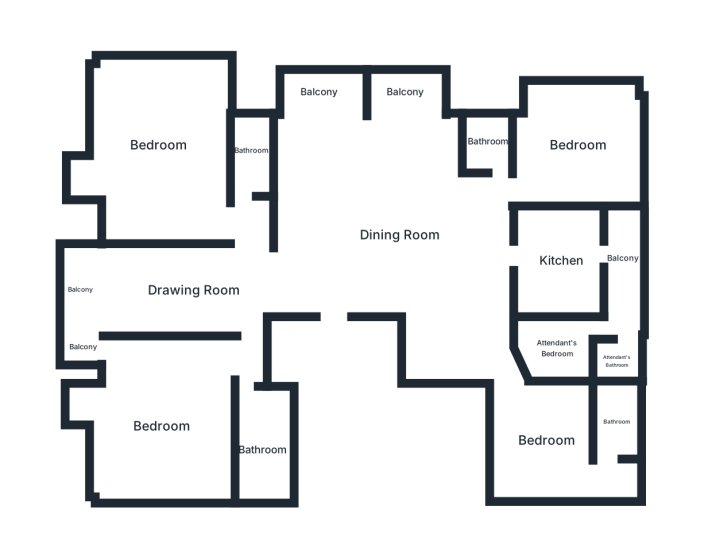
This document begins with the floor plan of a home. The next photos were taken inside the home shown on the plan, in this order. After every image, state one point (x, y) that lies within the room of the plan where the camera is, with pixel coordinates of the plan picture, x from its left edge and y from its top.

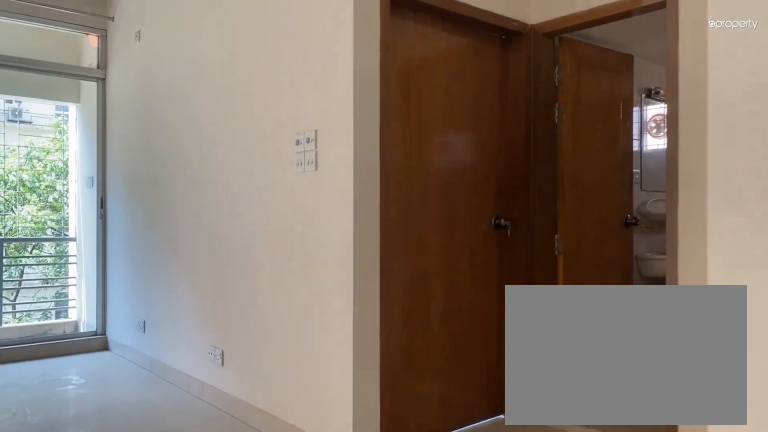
(191, 289)
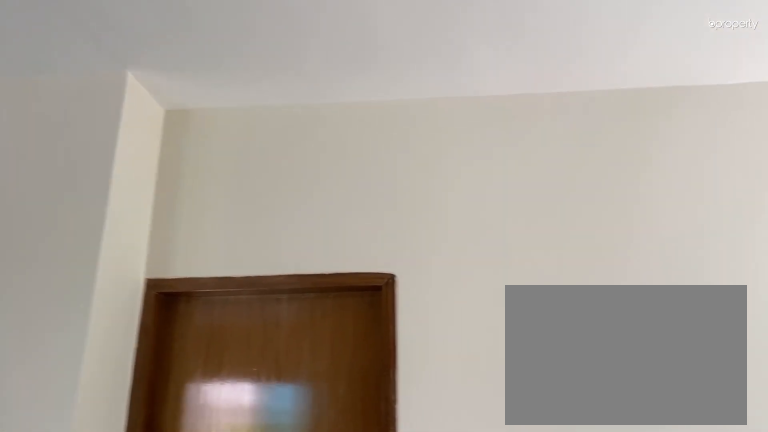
(191, 289)
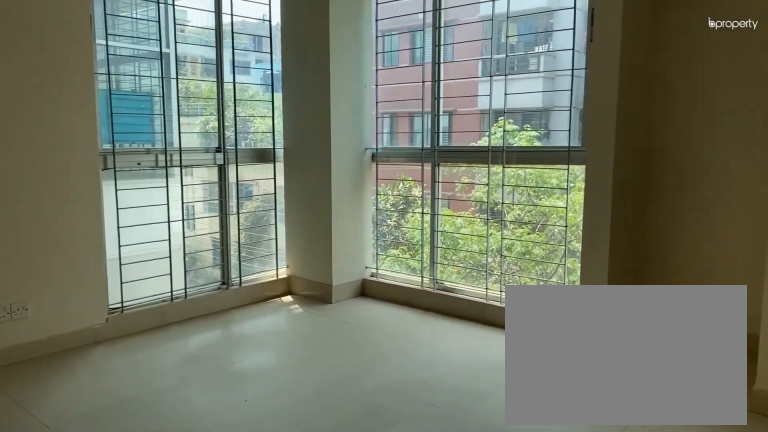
(161, 423)
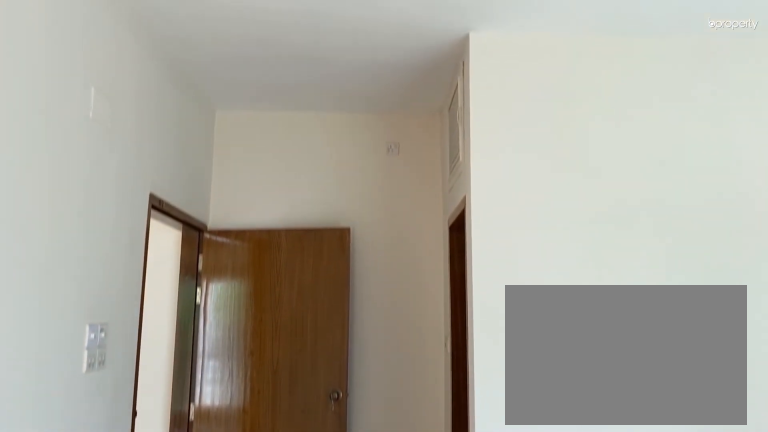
(161, 423)
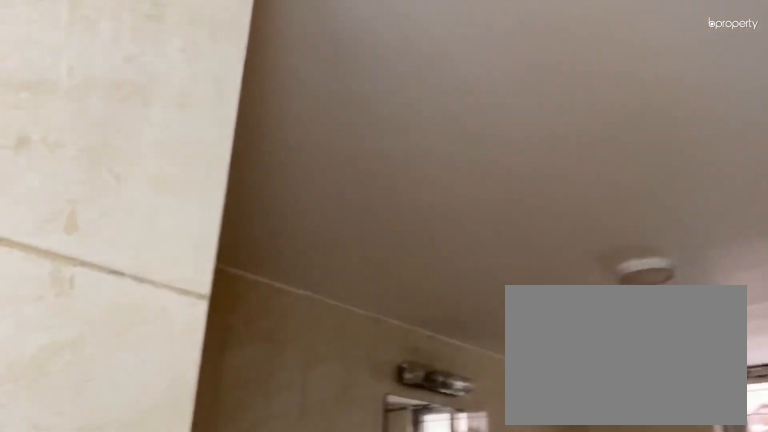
(262, 450)
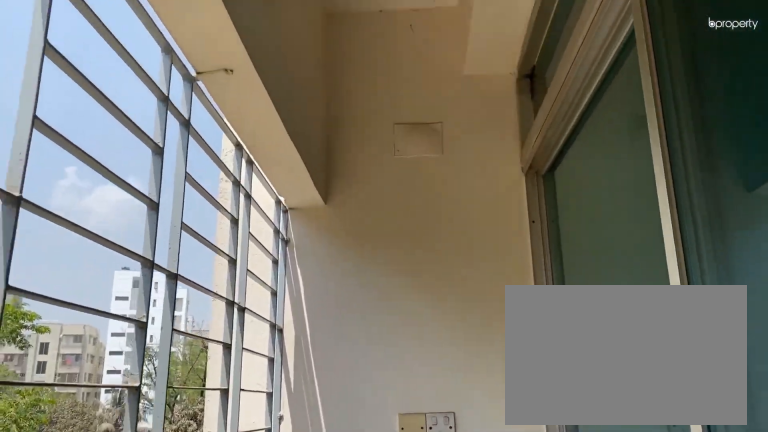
(83, 346)
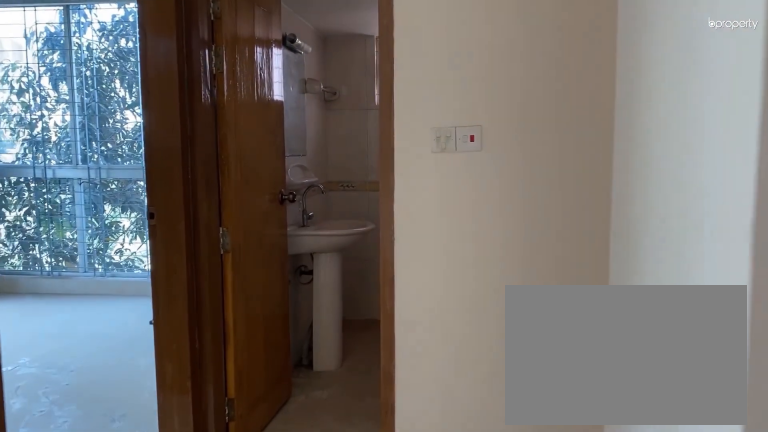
(229, 253)
